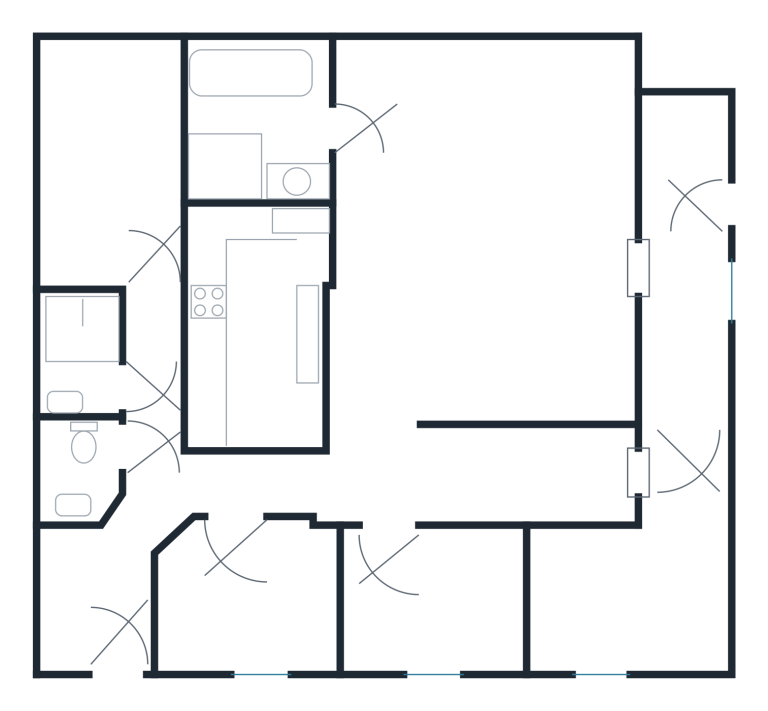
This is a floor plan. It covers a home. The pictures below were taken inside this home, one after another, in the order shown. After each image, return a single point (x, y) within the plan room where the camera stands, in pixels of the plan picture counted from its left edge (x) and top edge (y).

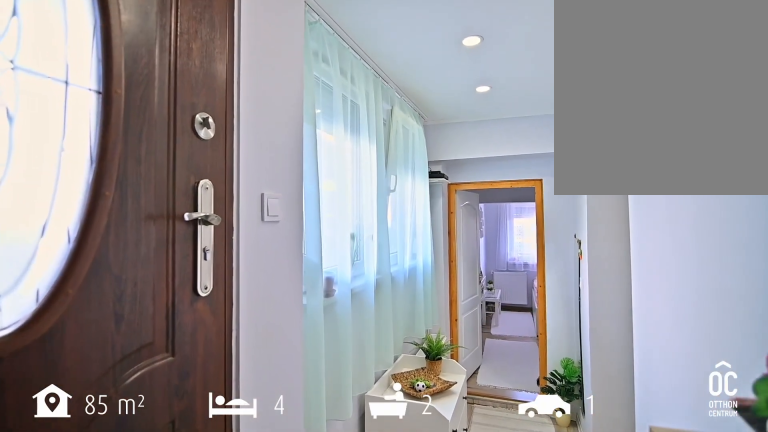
(691, 219)
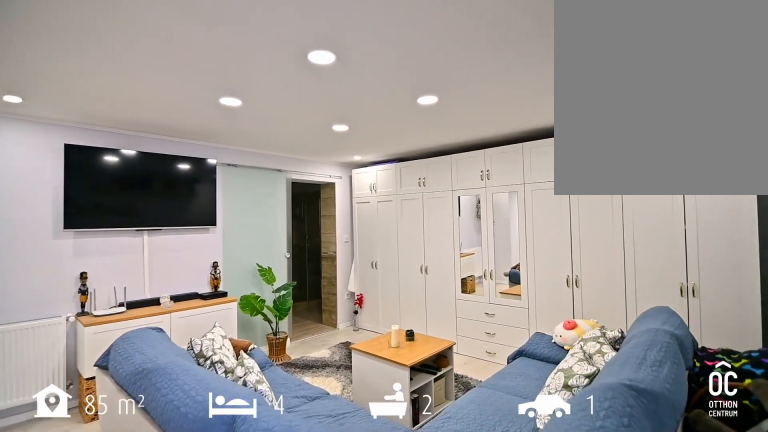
(486, 339)
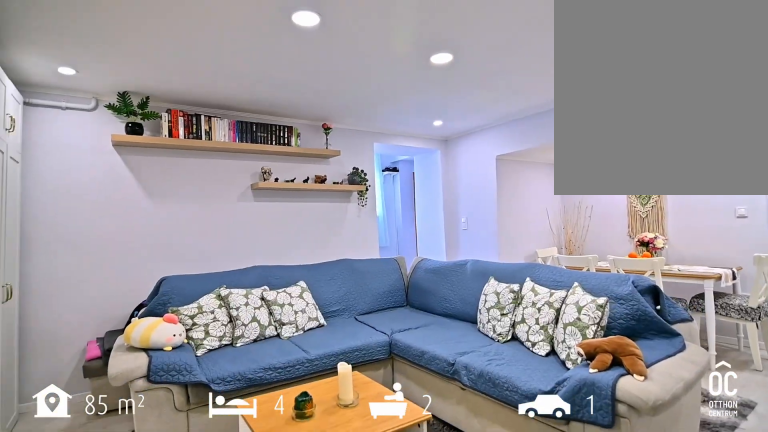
(486, 339)
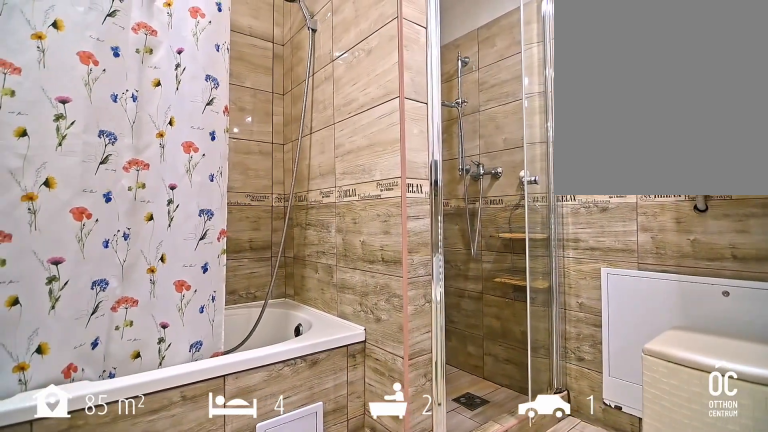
(250, 129)
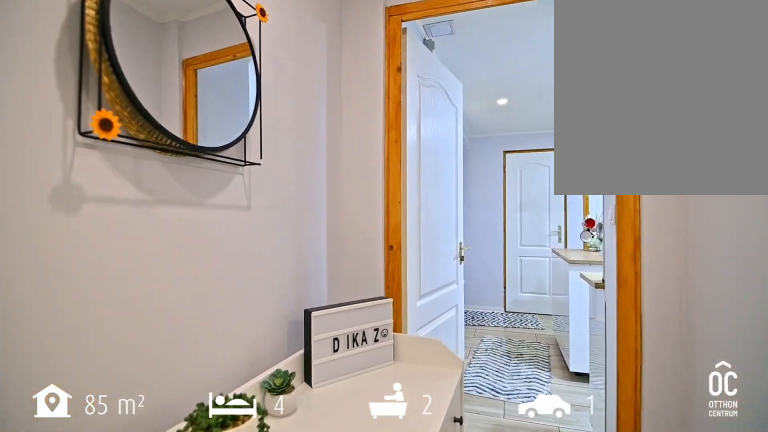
(381, 479)
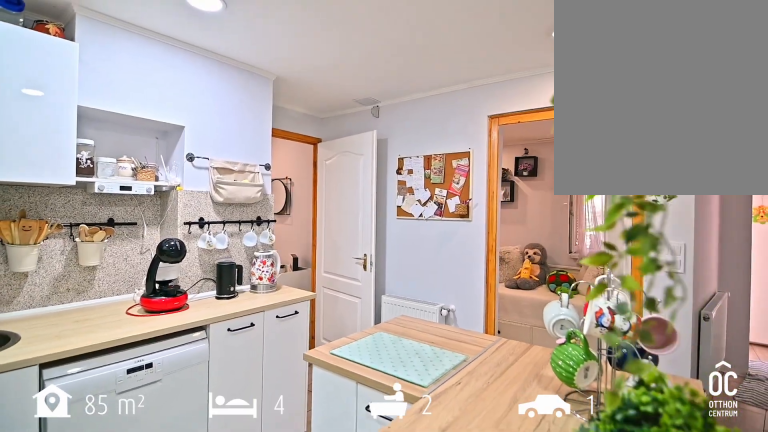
(250, 345)
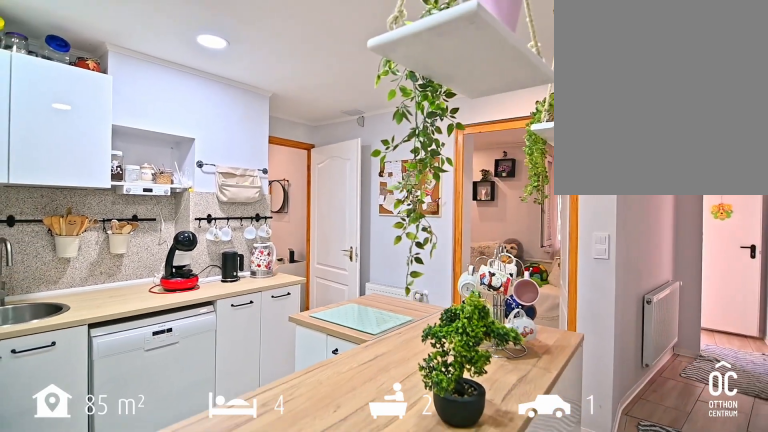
(250, 345)
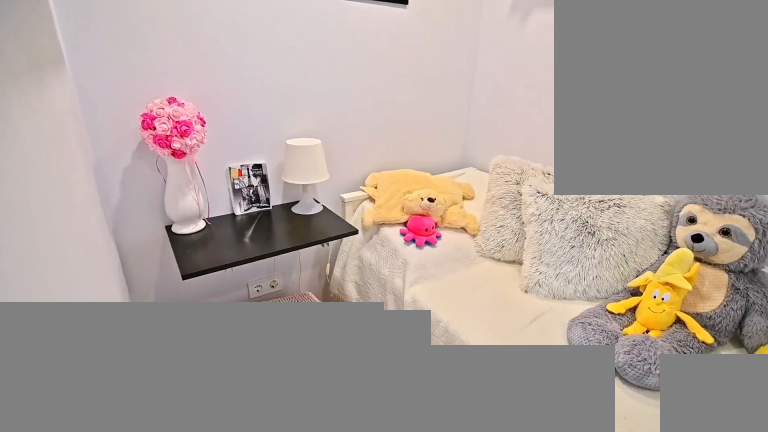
(250, 600)
